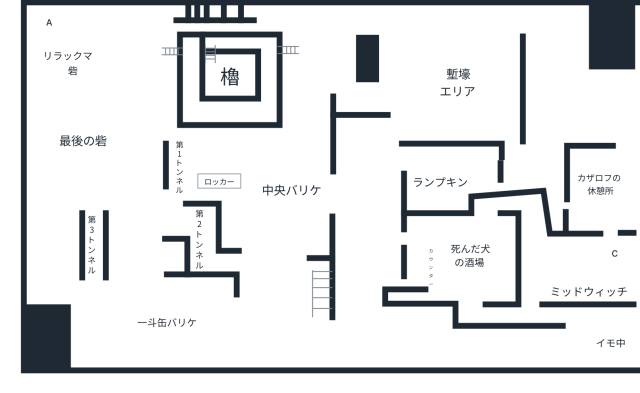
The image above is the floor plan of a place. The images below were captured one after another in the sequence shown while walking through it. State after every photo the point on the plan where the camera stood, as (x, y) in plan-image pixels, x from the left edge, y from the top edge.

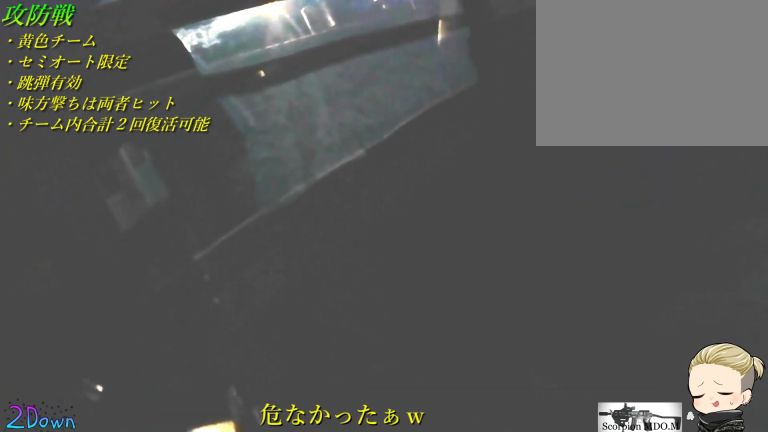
(181, 155)
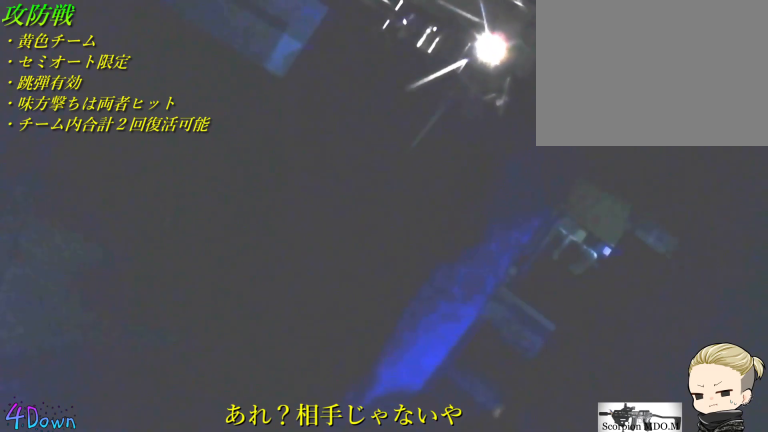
(132, 208)
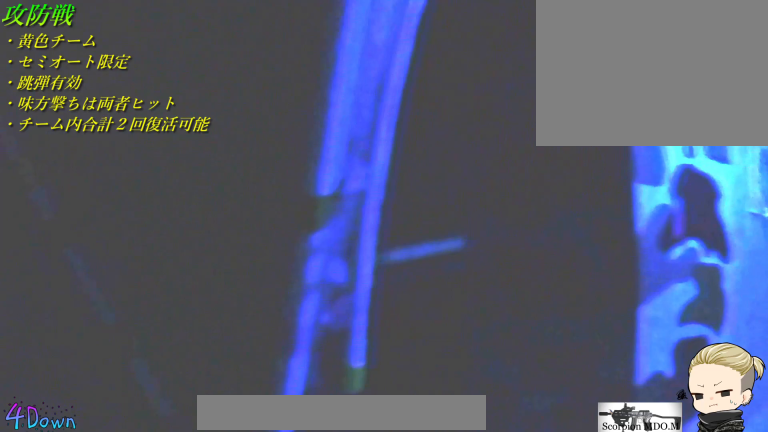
(132, 208)
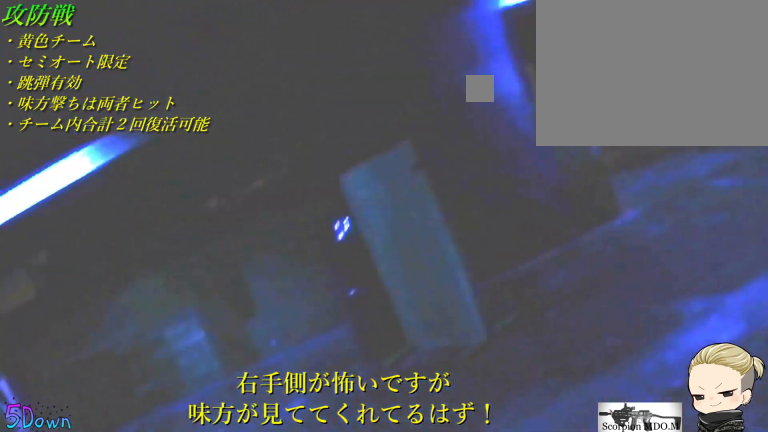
(227, 261)
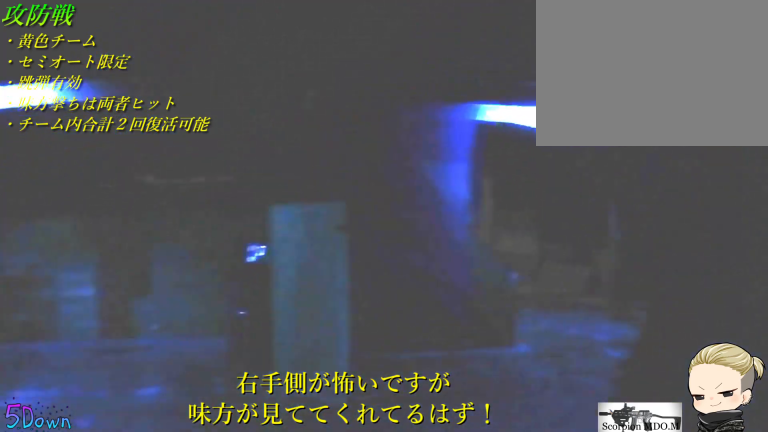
(227, 260)
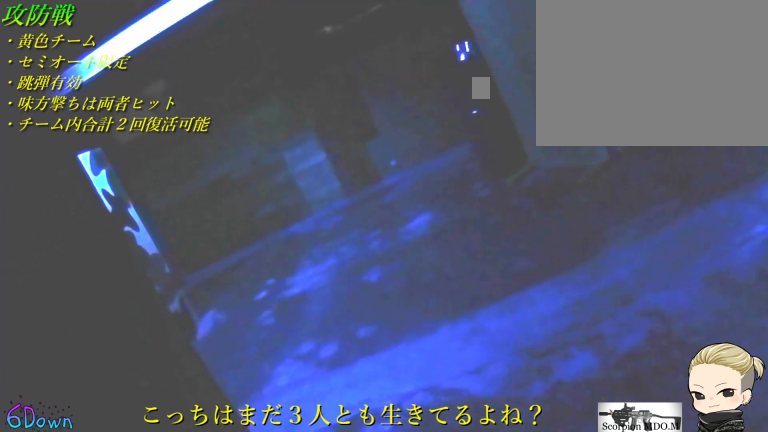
(227, 260)
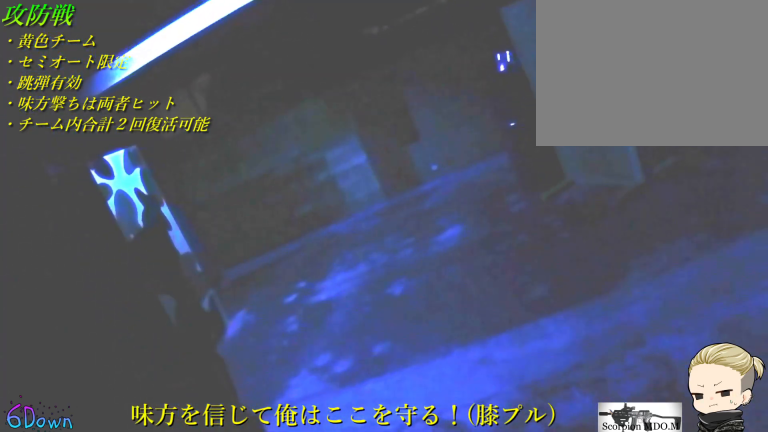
(227, 260)
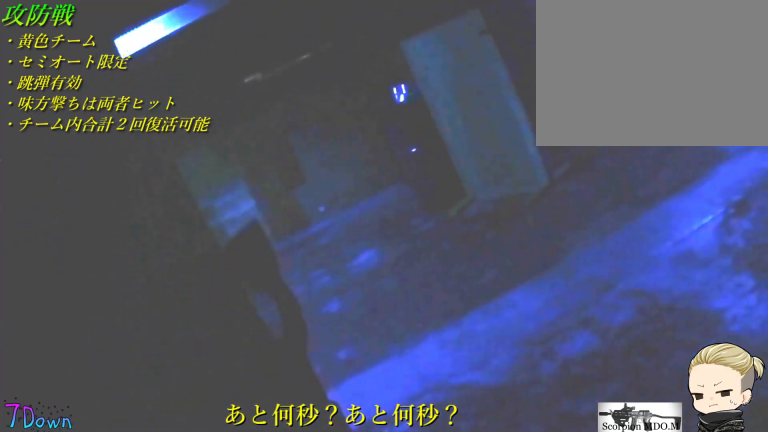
(227, 261)
